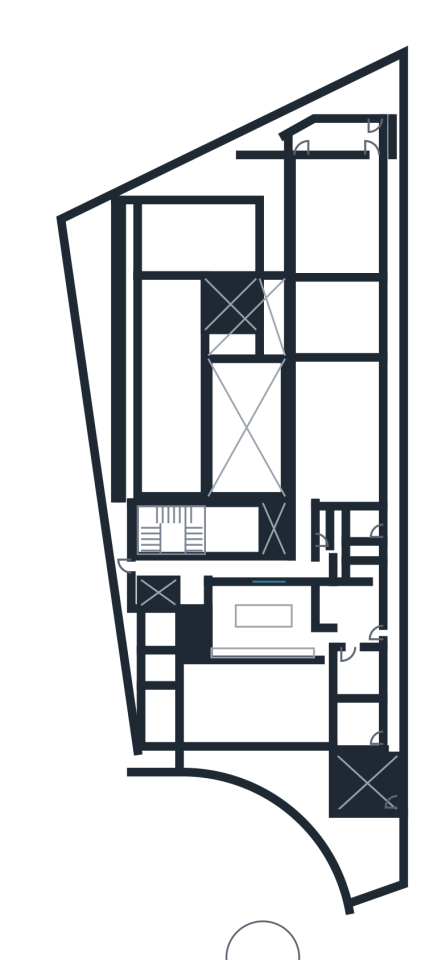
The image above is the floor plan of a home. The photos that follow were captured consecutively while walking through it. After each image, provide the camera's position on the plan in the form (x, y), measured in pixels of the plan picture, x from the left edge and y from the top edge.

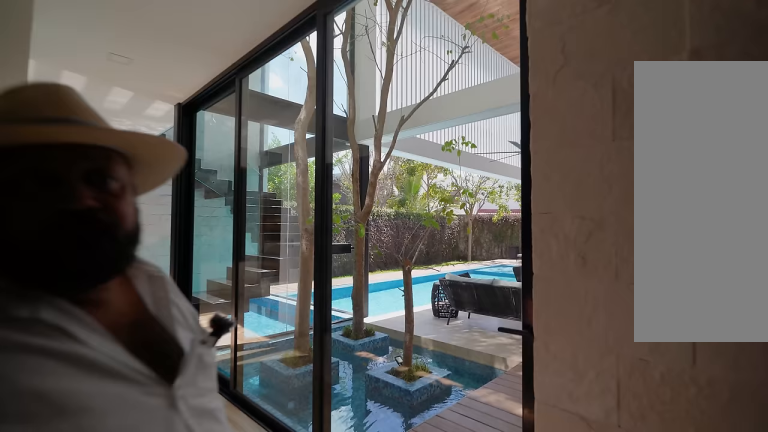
(274, 565)
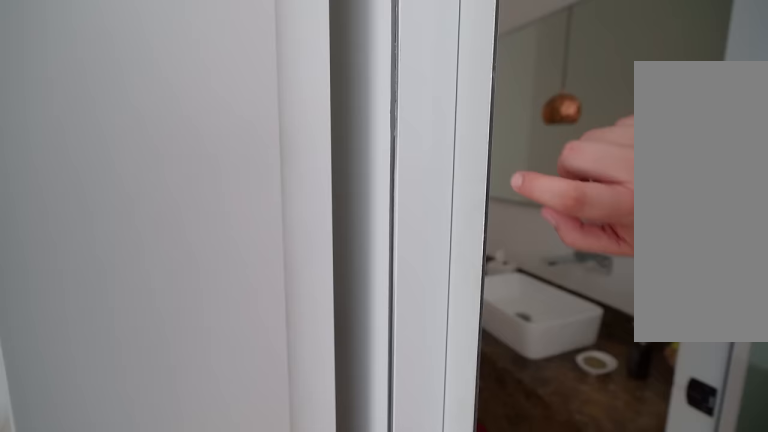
(319, 568)
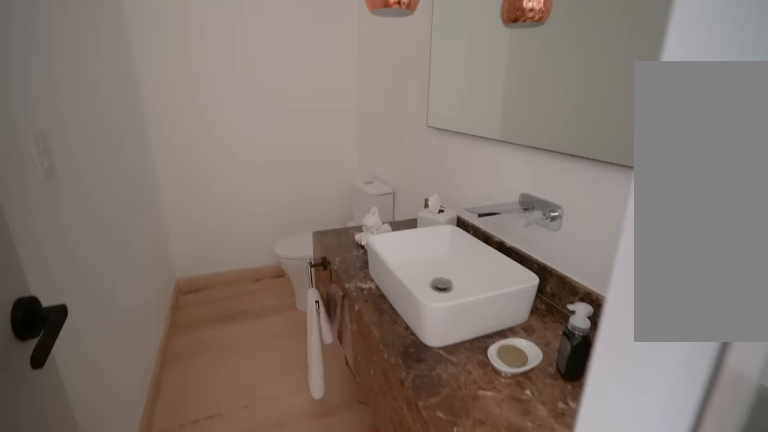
(322, 565)
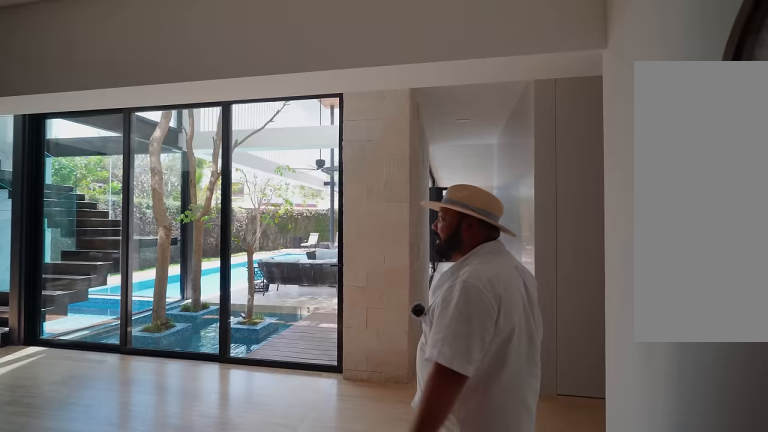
(304, 589)
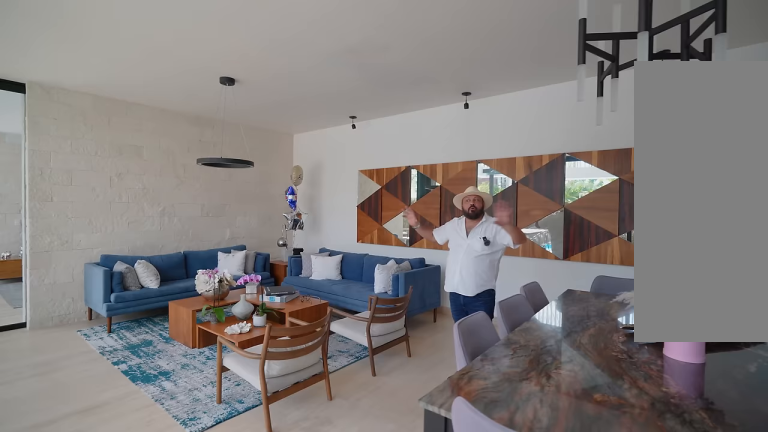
(307, 450)
